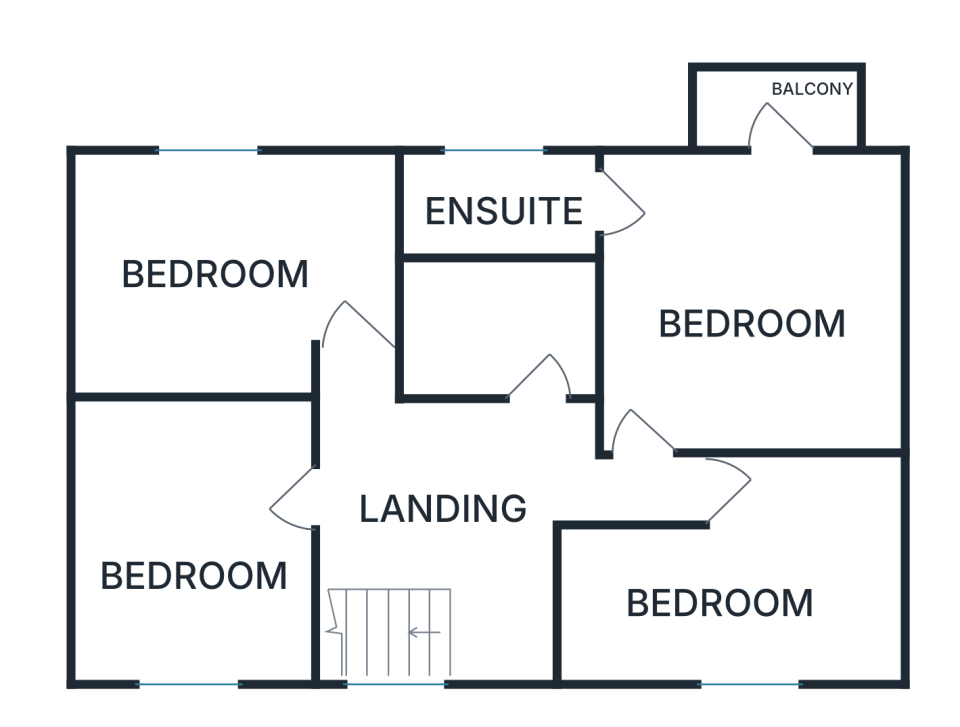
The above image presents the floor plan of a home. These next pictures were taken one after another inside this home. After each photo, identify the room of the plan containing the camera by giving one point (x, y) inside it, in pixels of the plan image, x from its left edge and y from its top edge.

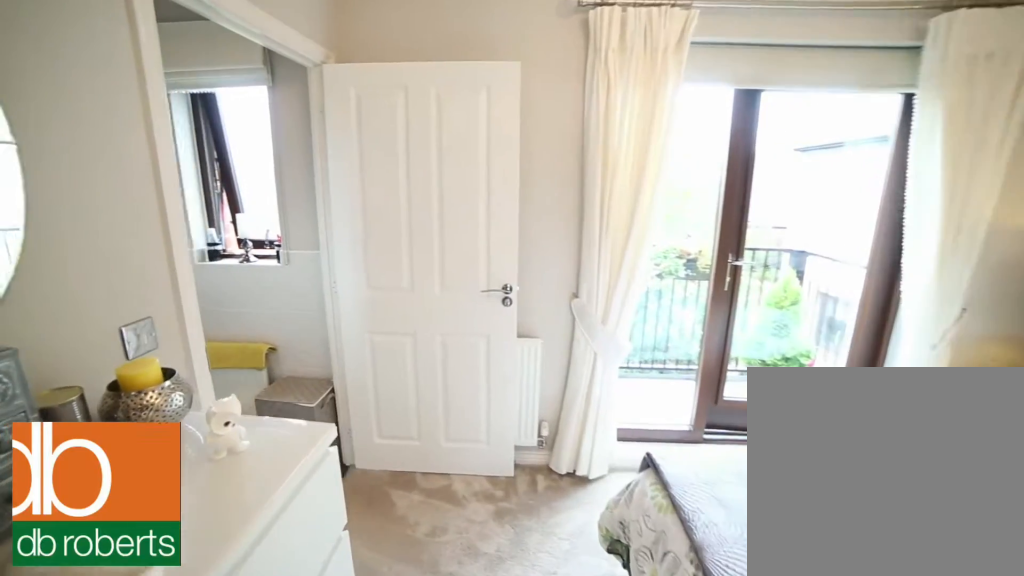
(717, 301)
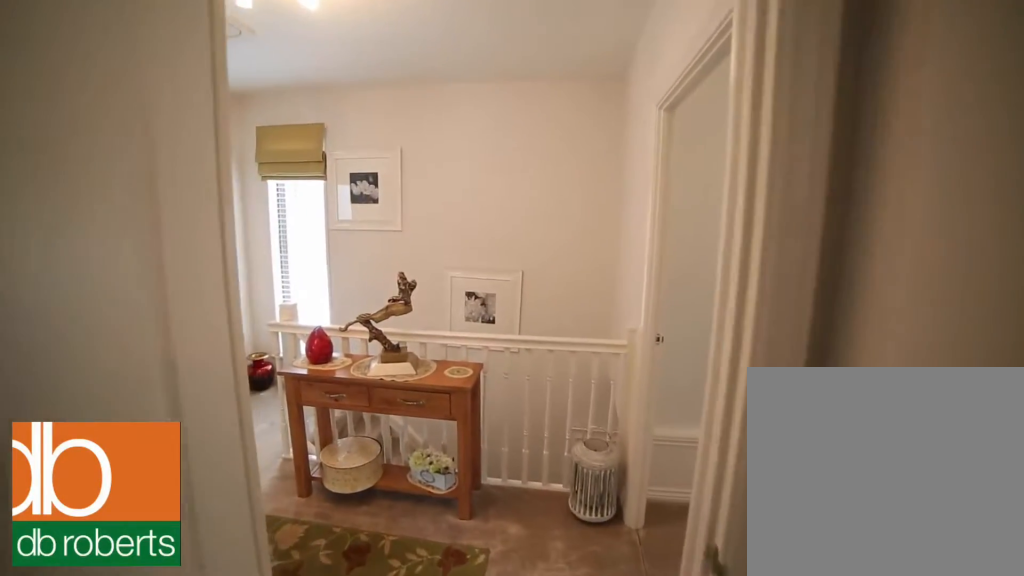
(227, 268)
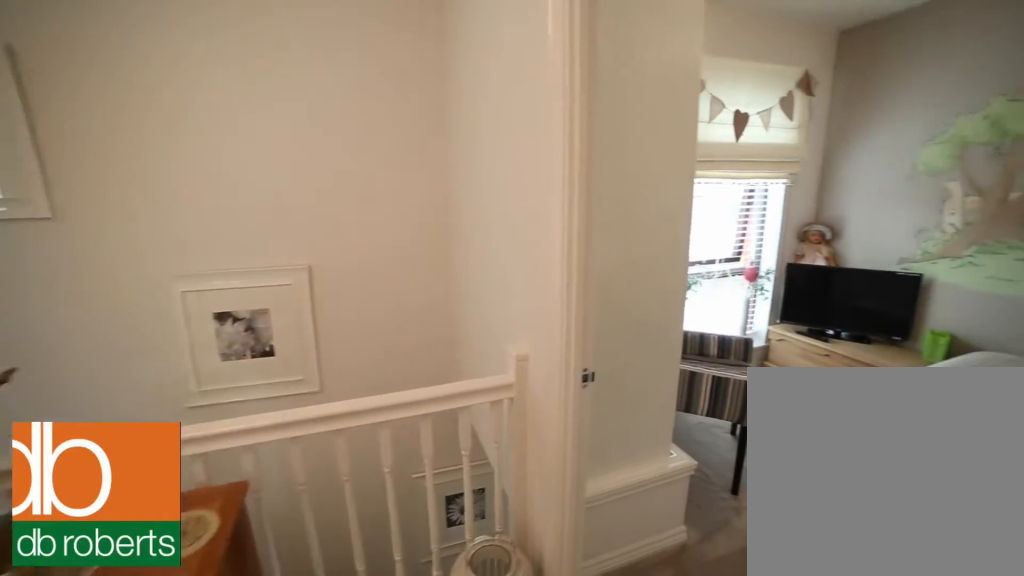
(474, 497)
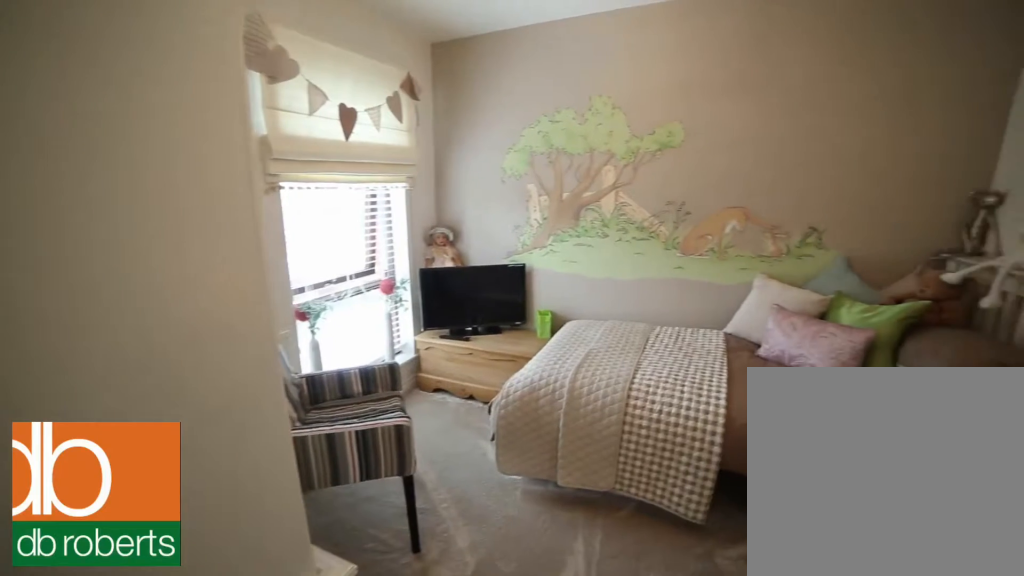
(190, 541)
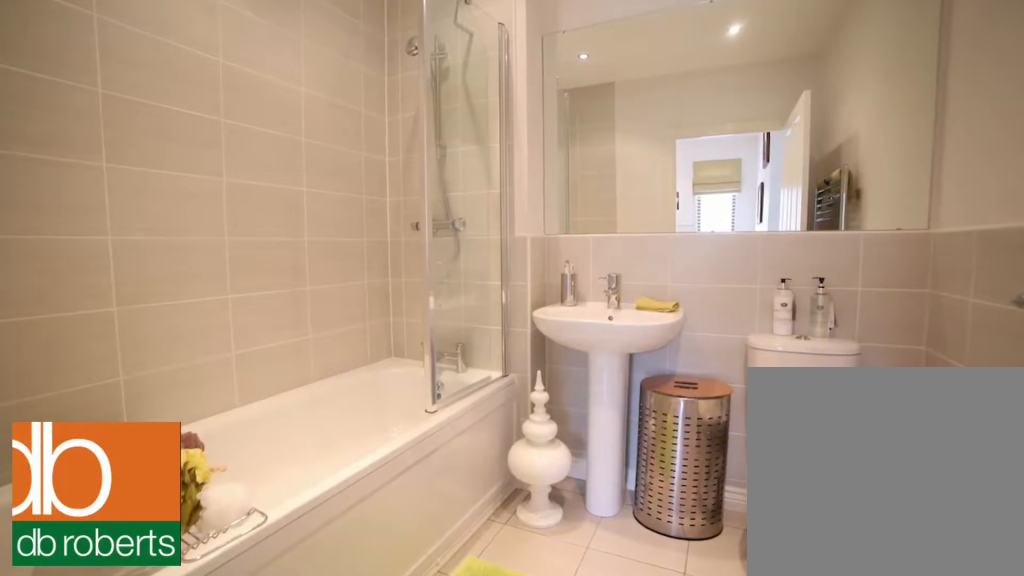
(498, 325)
